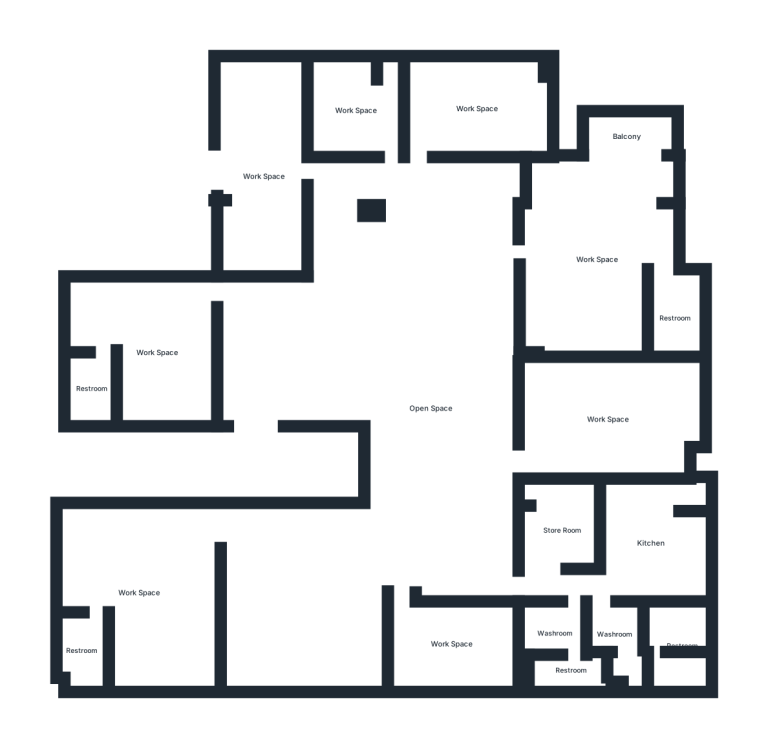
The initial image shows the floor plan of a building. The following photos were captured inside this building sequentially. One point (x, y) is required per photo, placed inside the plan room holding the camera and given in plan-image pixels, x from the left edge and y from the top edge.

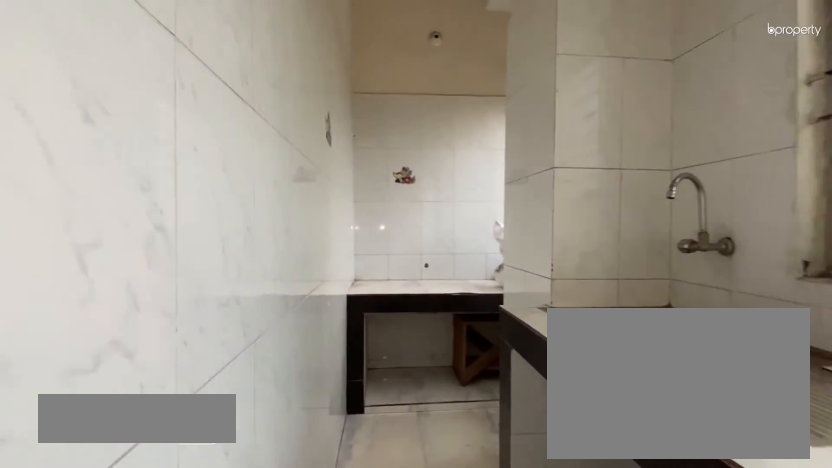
(652, 546)
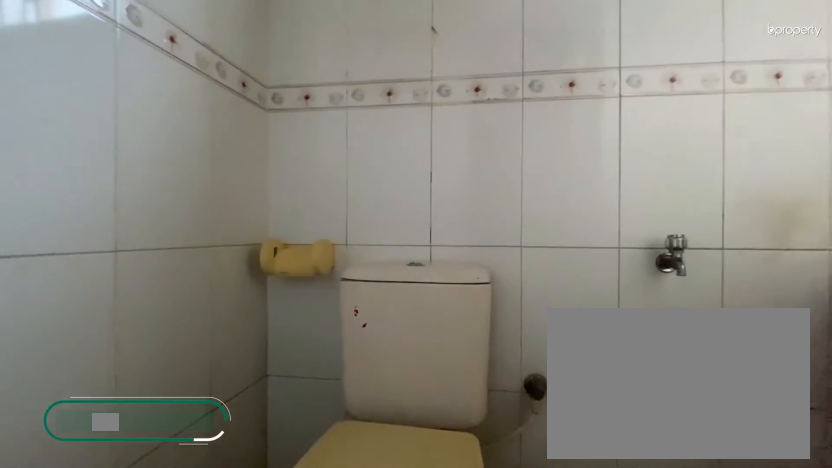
(676, 639)
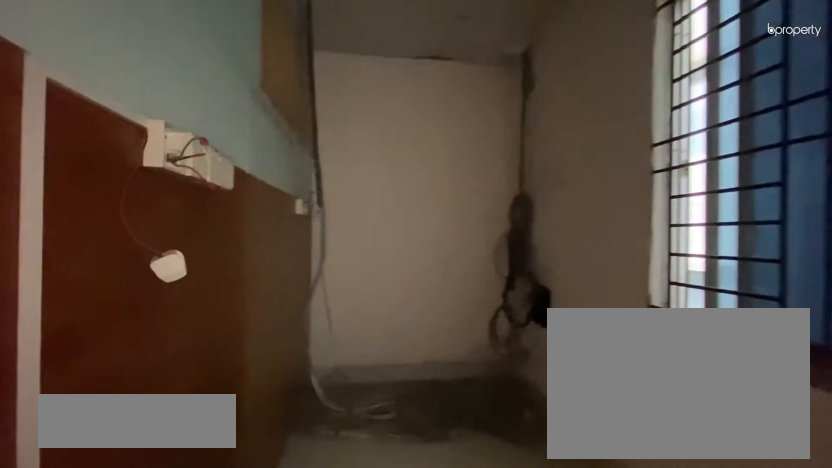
(456, 647)
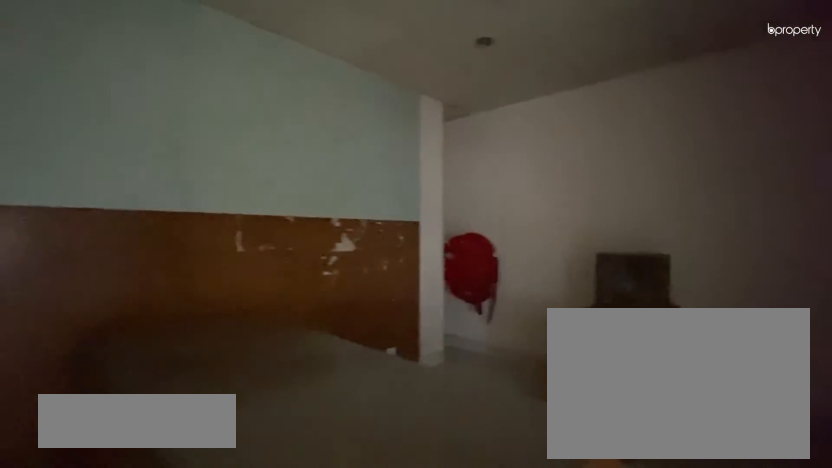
(145, 589)
